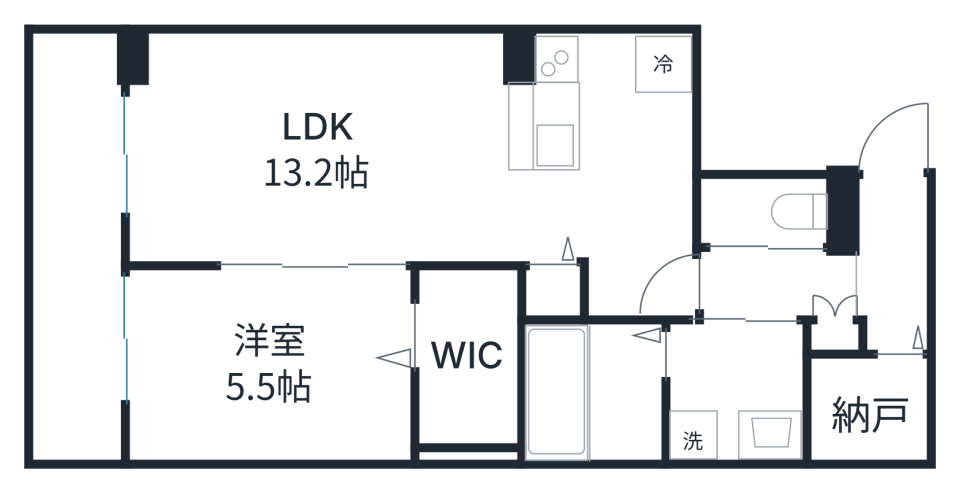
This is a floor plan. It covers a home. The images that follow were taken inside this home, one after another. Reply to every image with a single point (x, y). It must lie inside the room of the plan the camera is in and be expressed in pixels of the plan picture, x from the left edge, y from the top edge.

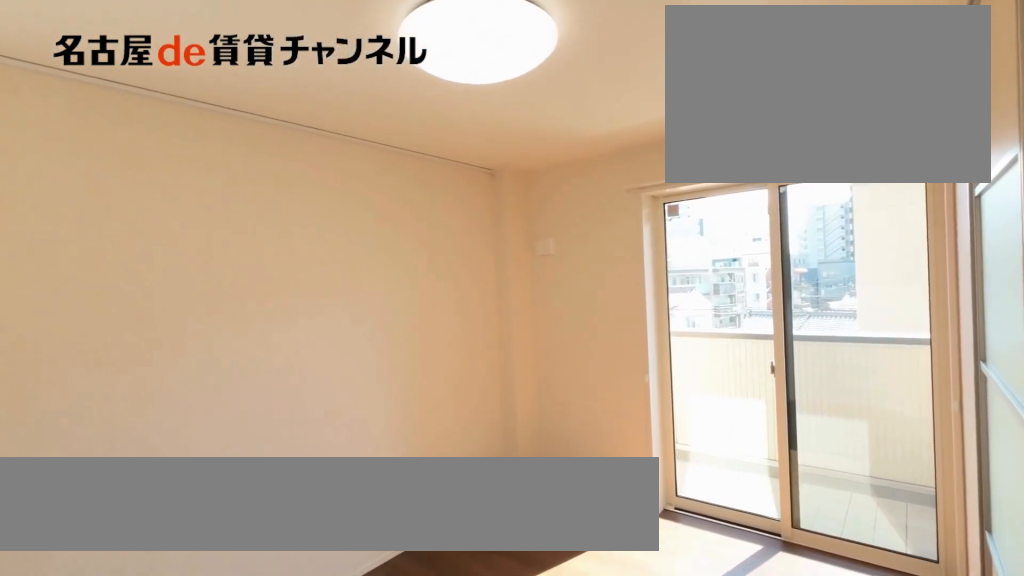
(265, 362)
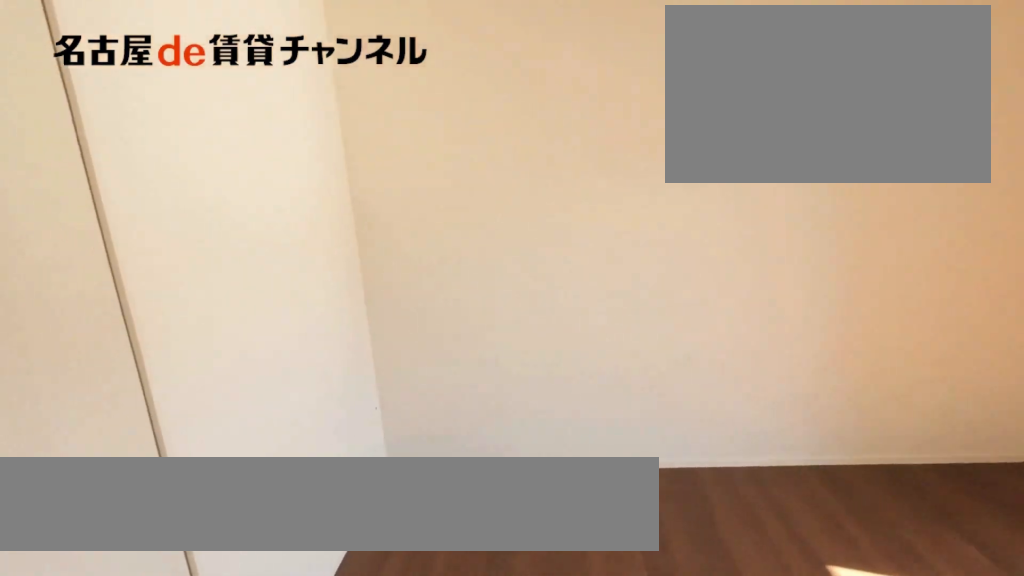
(265, 362)
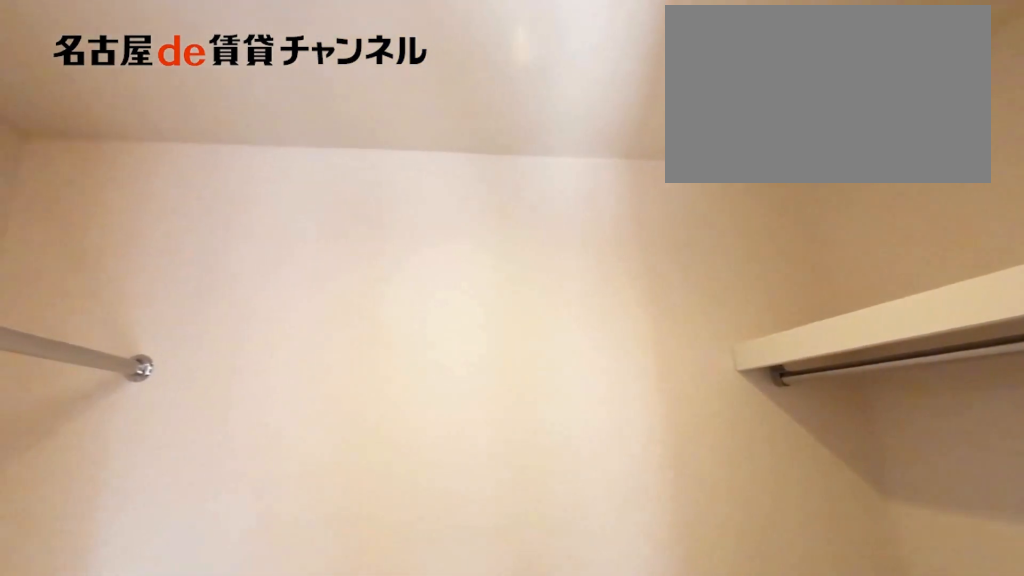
(463, 360)
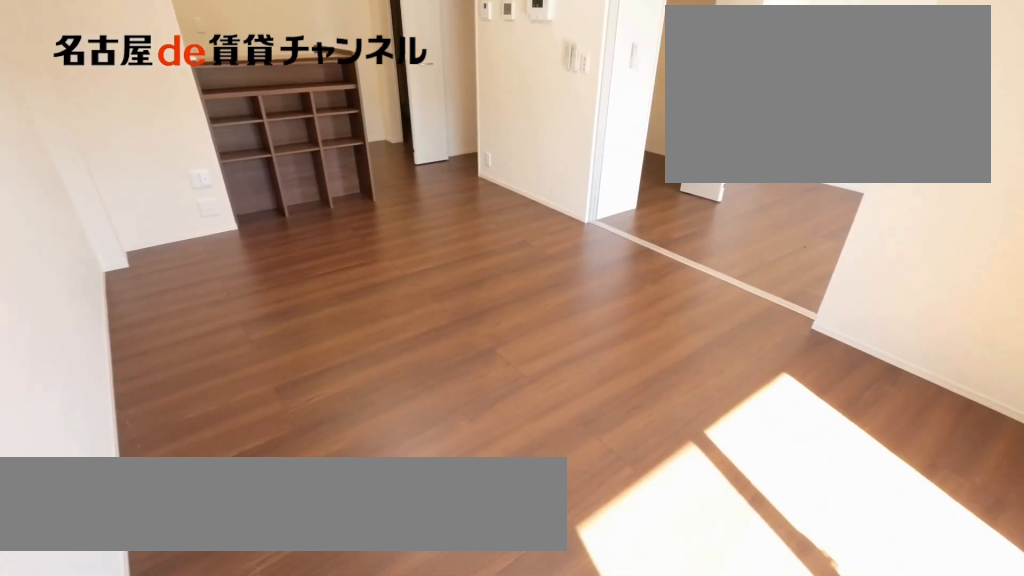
(364, 160)
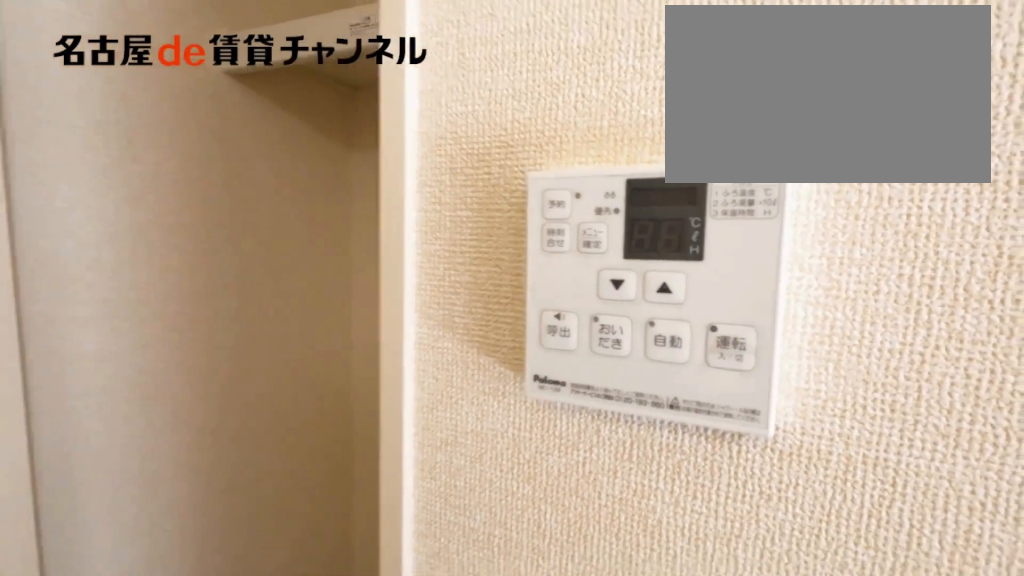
(364, 160)
